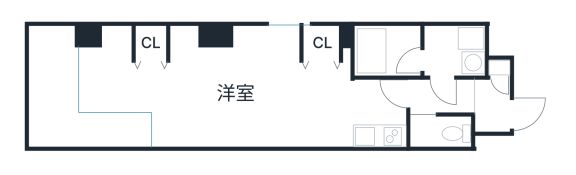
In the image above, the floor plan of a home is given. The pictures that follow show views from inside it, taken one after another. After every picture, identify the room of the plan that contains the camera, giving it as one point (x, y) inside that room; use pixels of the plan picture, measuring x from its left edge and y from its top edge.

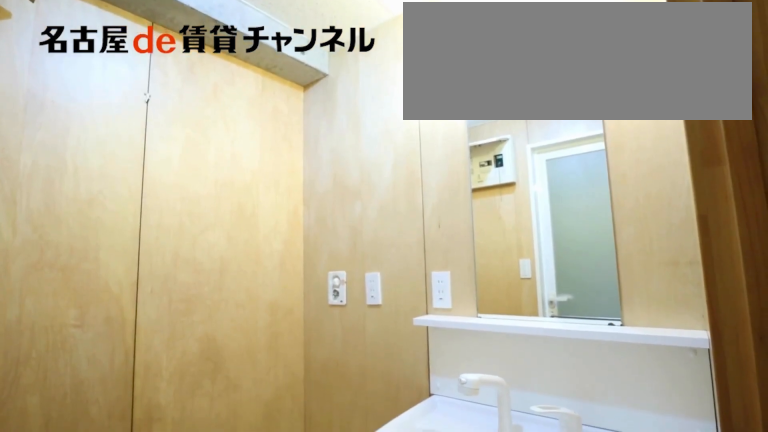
(454, 52)
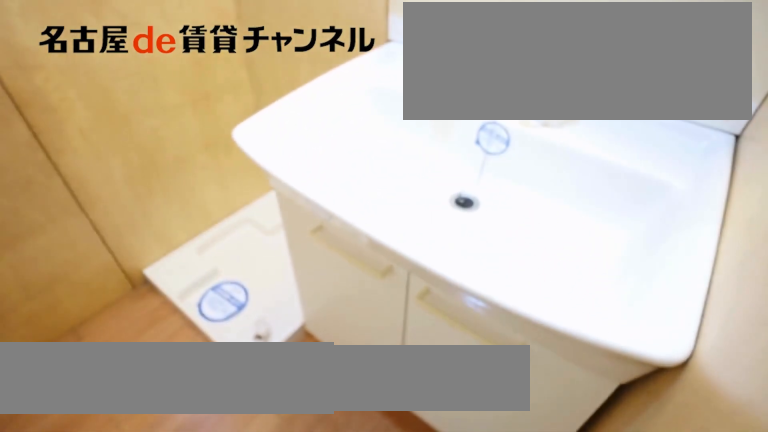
(454, 52)
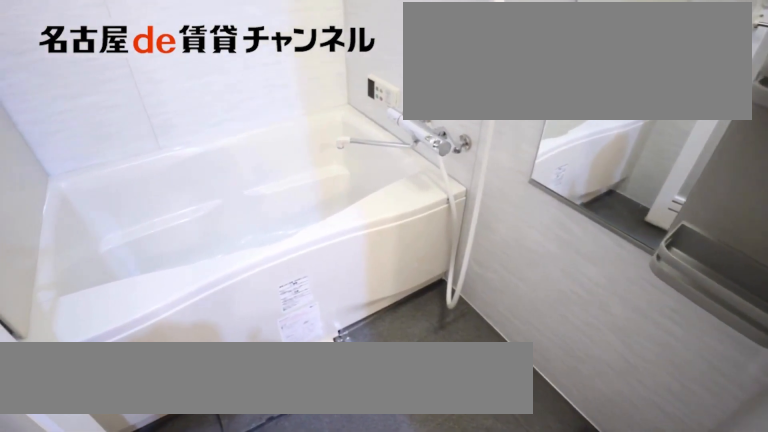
(387, 52)
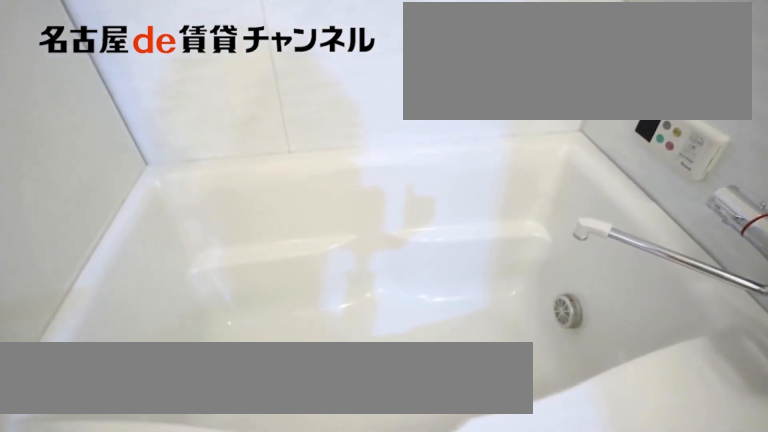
(387, 52)
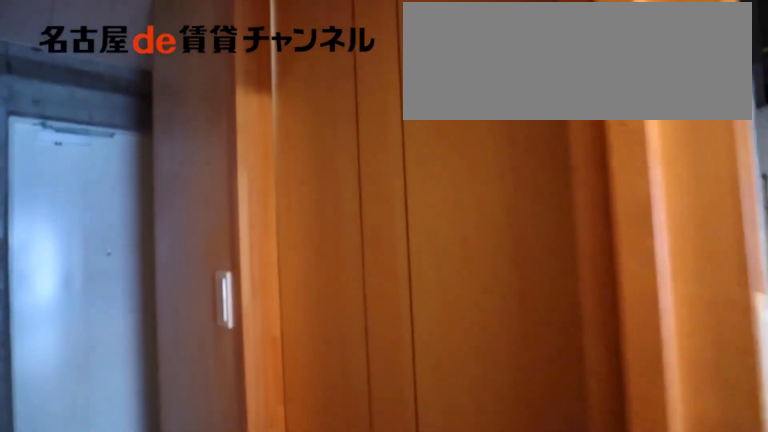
(380, 134)
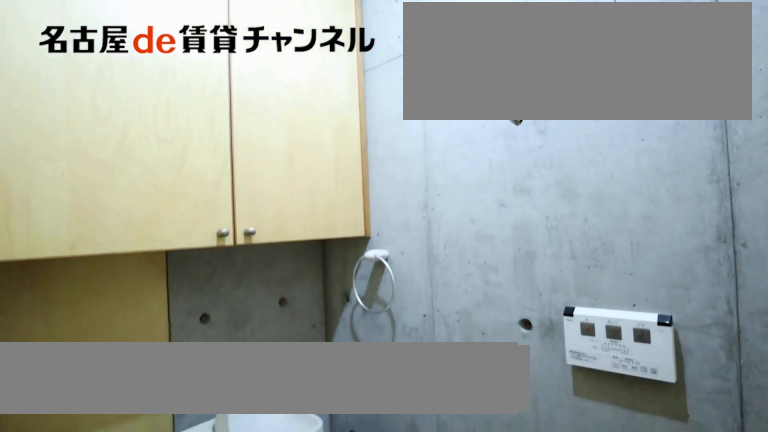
(441, 132)
